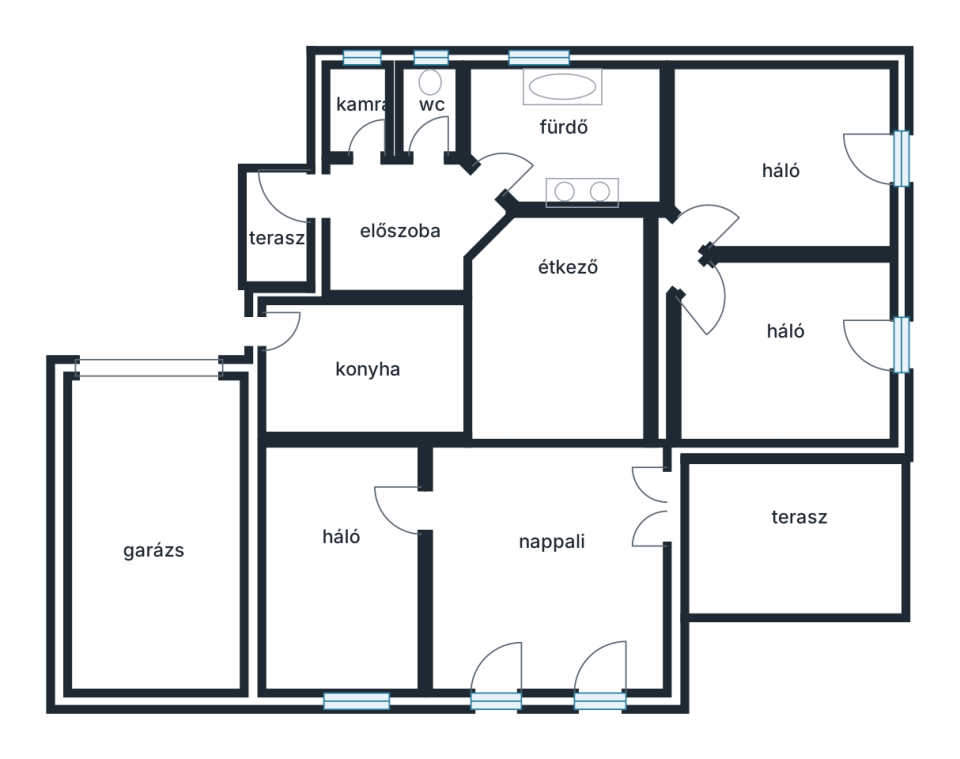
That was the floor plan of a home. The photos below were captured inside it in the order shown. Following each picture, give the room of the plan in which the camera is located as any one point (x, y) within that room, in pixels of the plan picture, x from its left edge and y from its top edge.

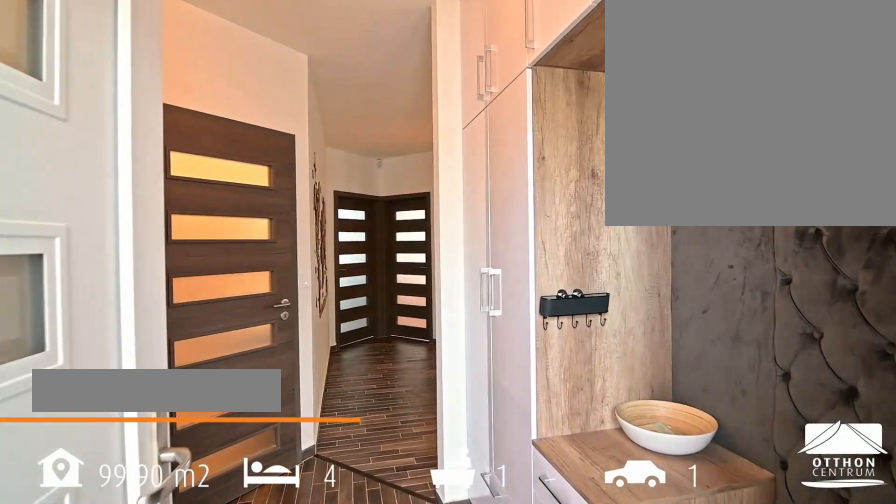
(402, 225)
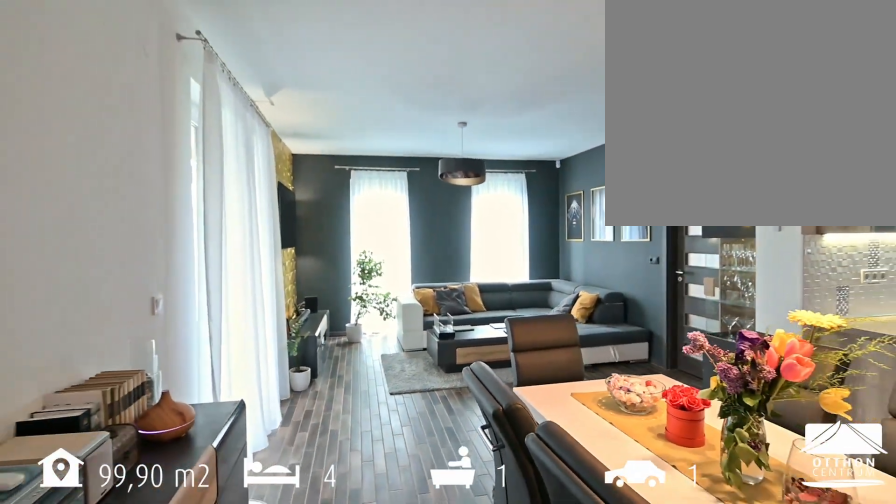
(498, 365)
